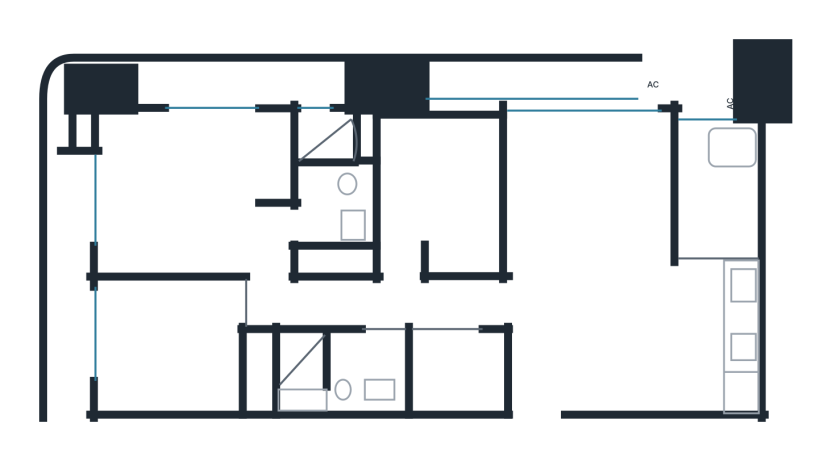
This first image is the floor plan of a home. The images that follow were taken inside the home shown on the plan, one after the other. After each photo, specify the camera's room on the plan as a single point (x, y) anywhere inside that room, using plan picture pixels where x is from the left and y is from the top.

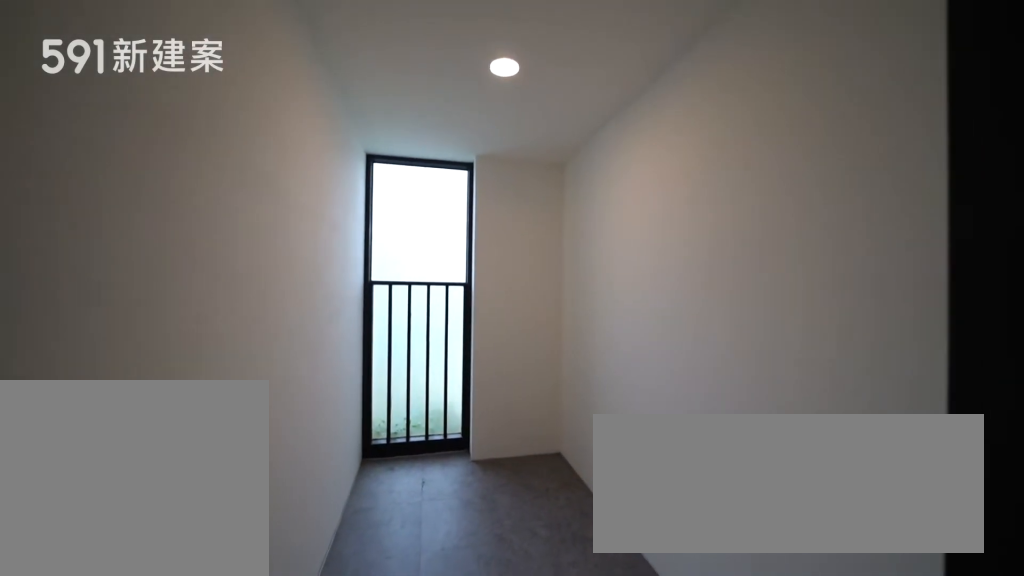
(720, 183)
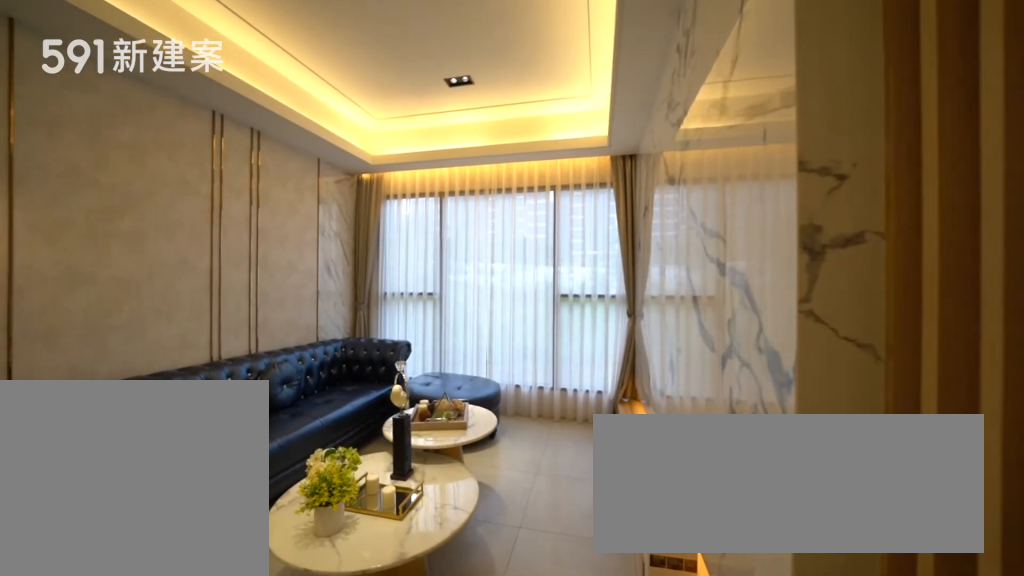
(587, 194)
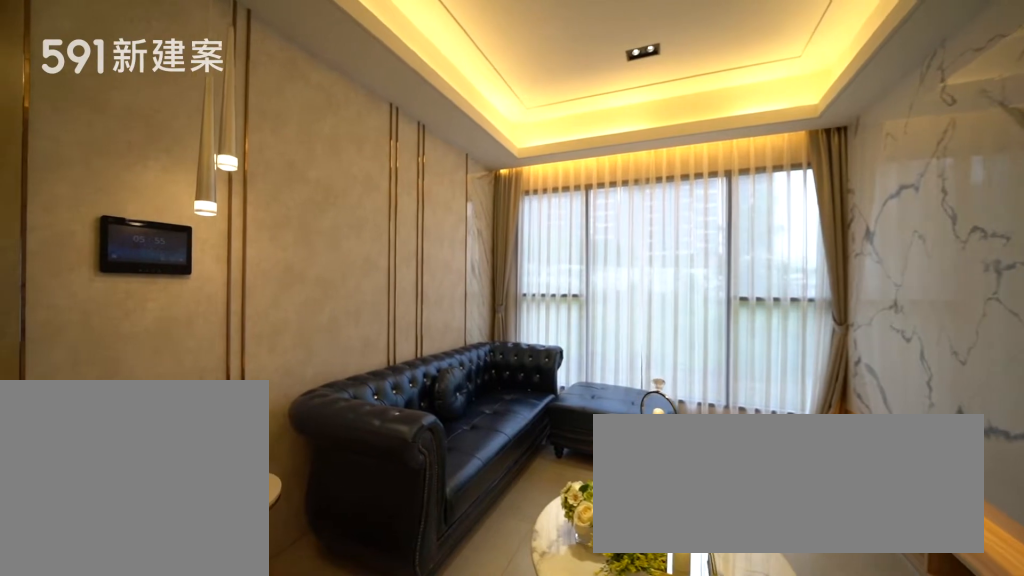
(587, 194)
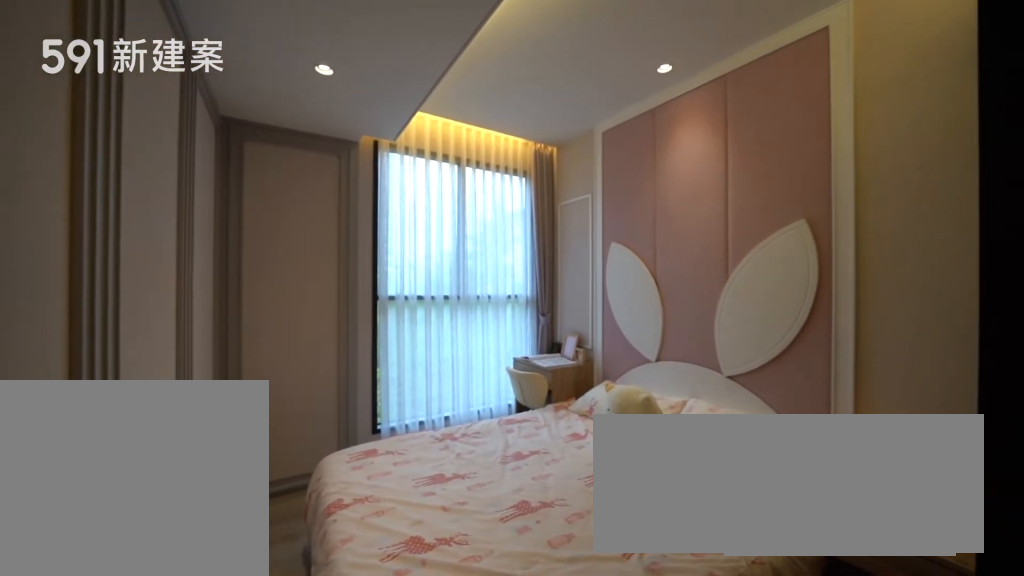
(445, 190)
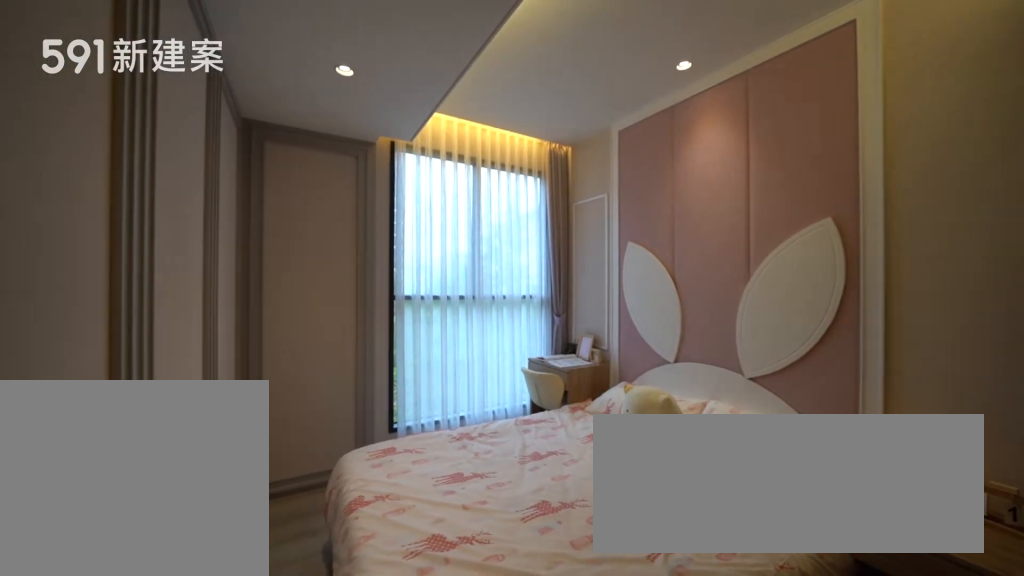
(445, 190)
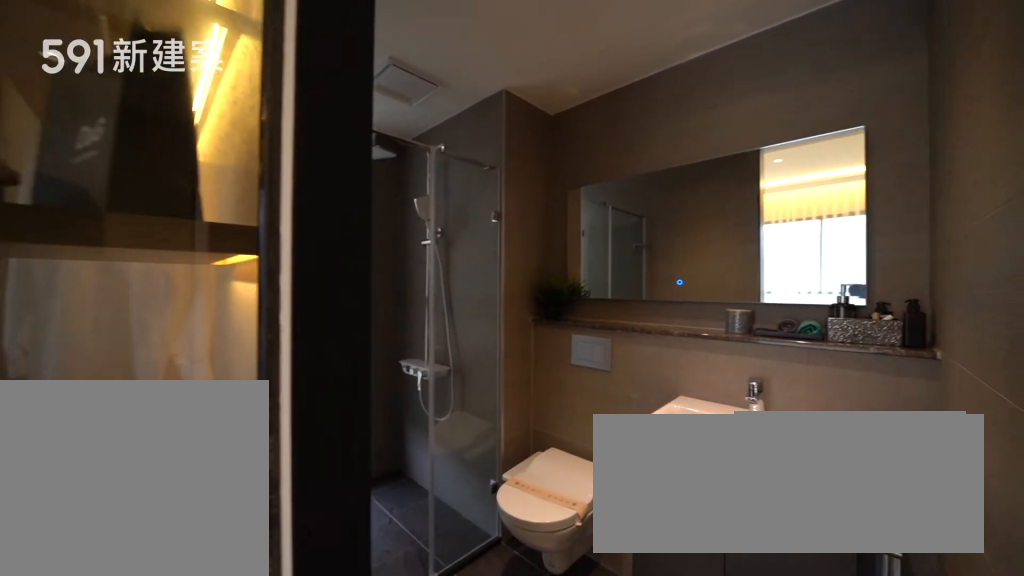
(341, 171)
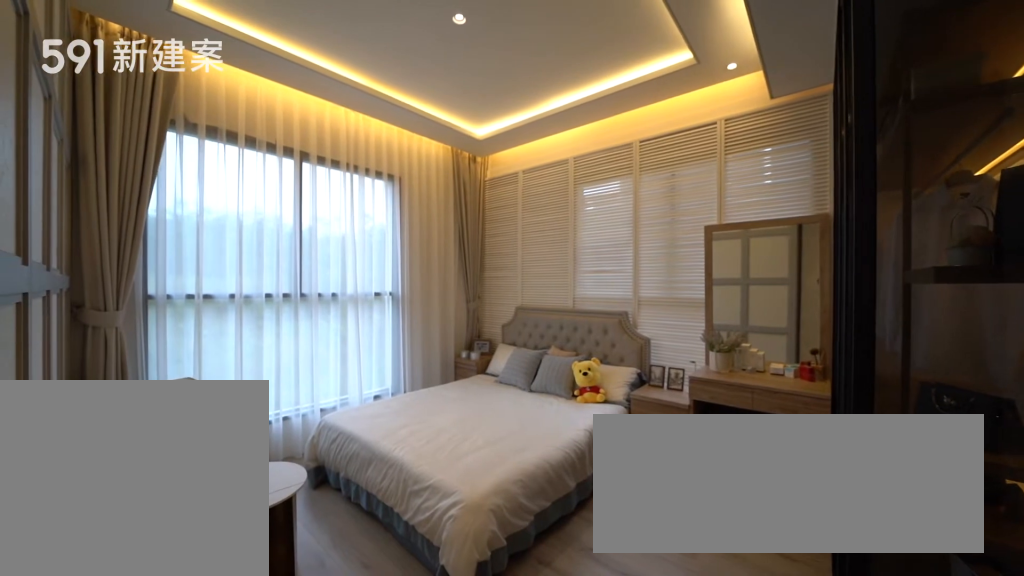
(192, 189)
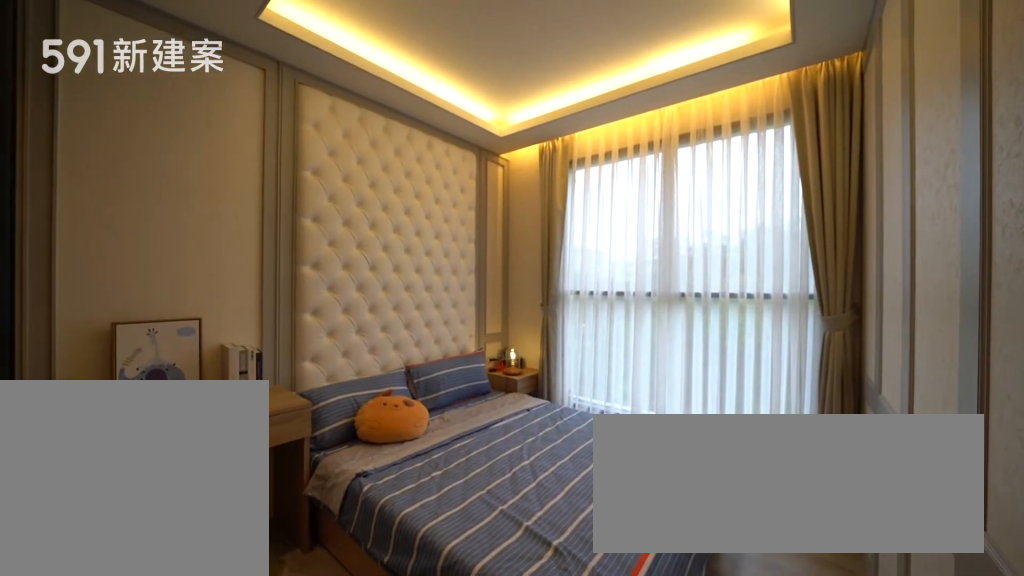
(177, 349)
